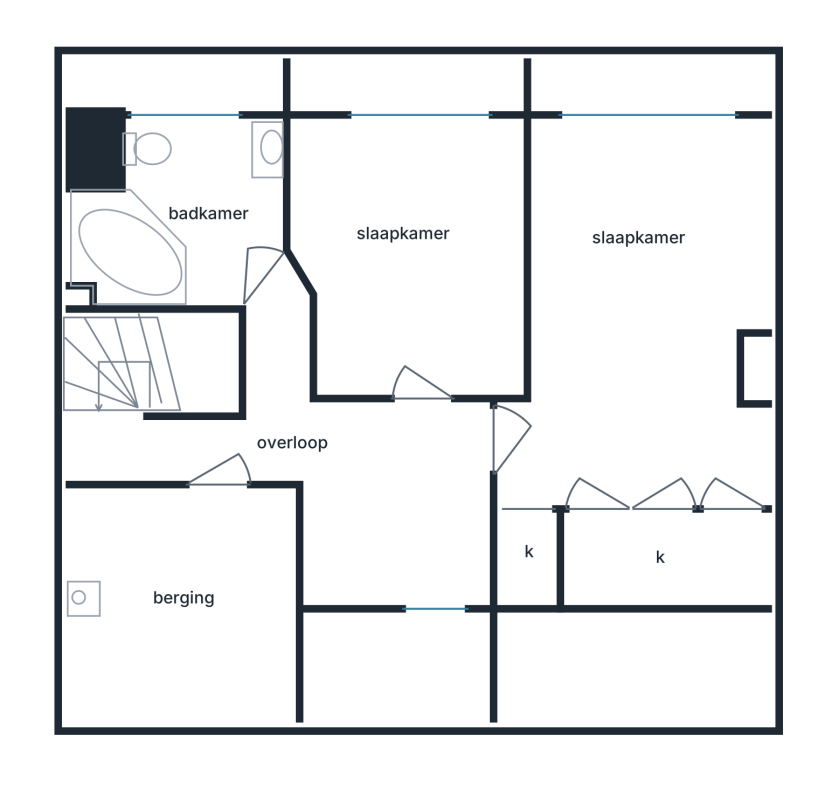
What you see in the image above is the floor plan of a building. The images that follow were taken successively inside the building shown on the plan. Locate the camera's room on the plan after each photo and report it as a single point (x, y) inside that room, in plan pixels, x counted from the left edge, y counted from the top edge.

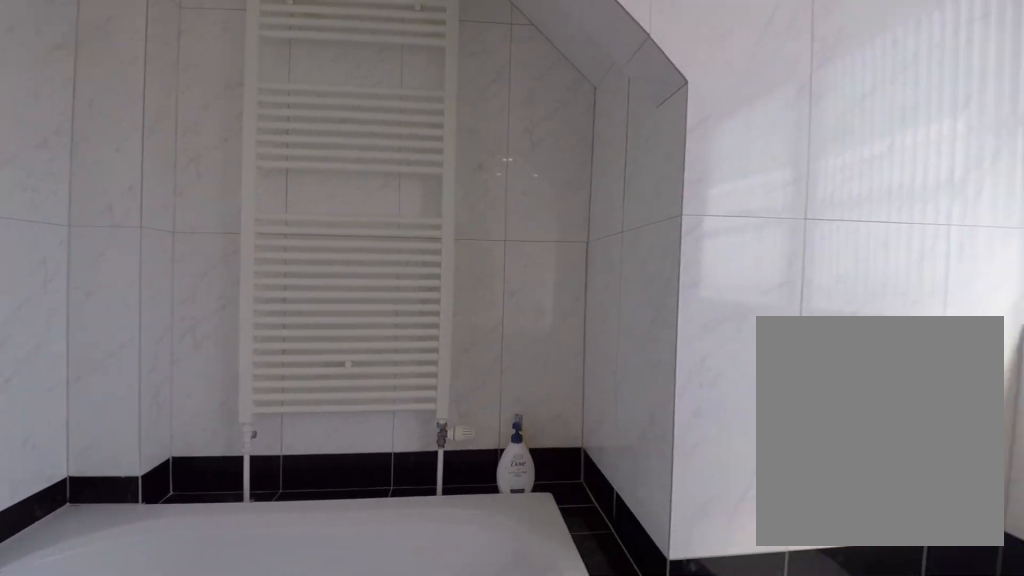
(183, 215)
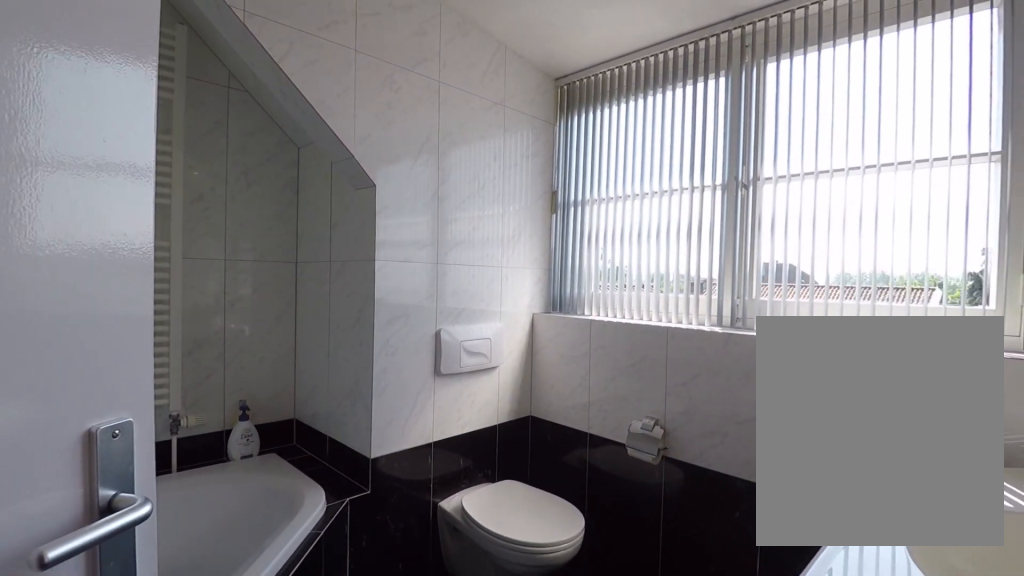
(183, 215)
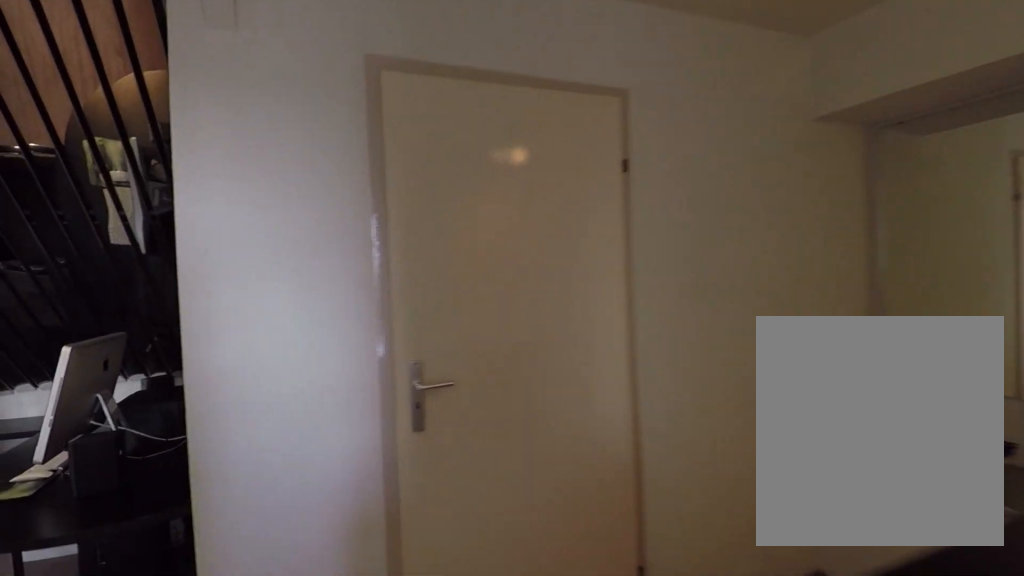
(329, 464)
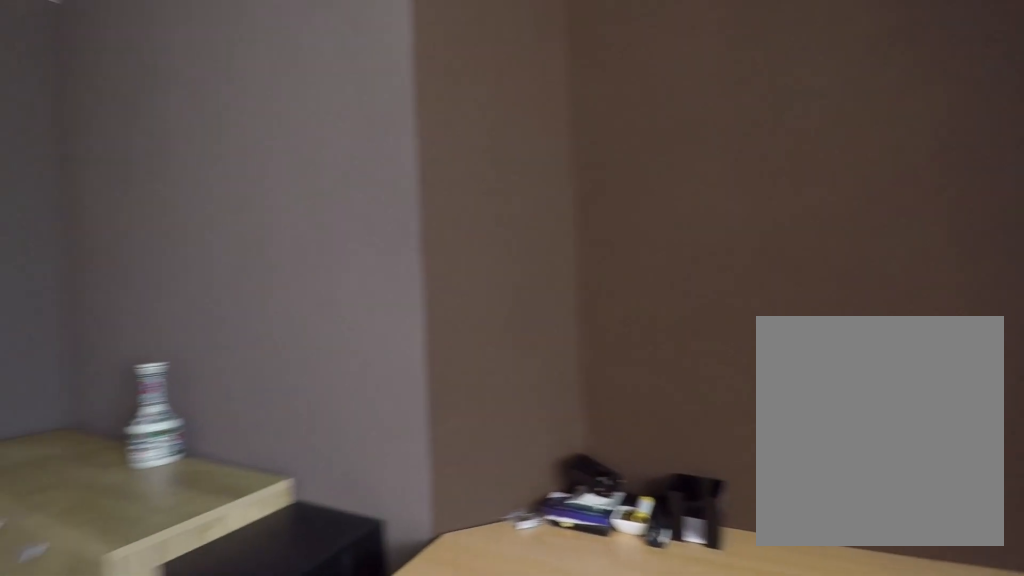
(414, 255)
